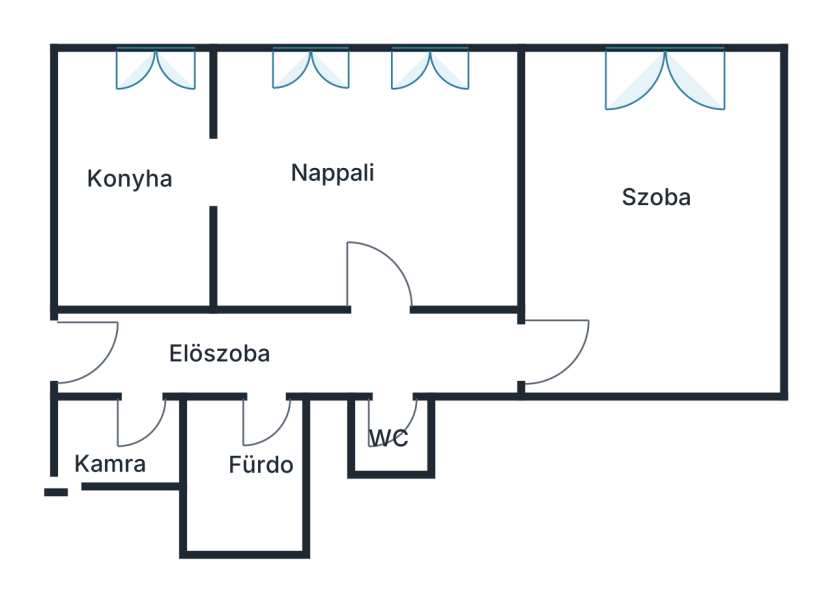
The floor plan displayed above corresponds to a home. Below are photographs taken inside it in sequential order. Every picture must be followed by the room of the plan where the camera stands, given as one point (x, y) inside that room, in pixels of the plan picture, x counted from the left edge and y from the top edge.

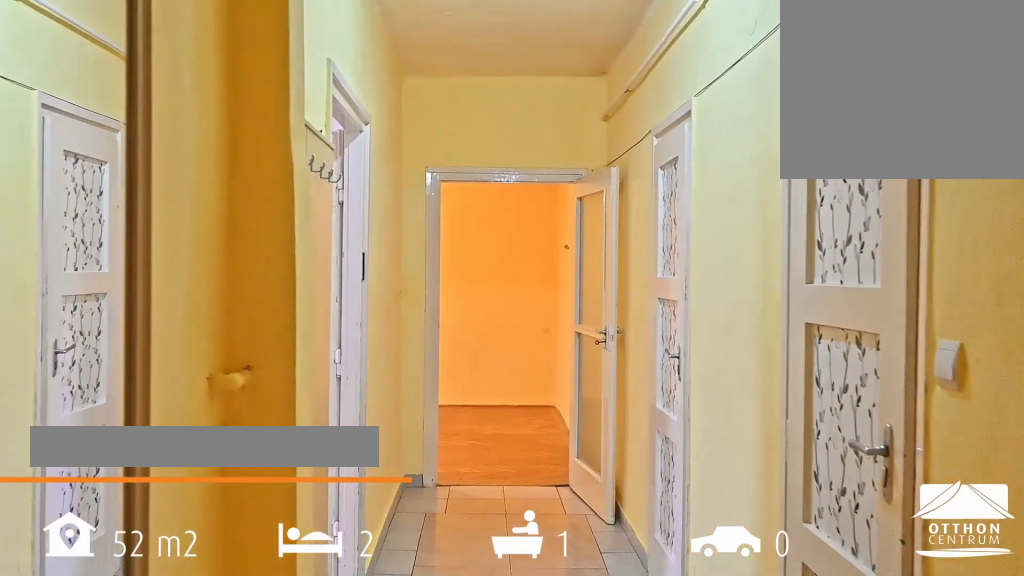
(291, 356)
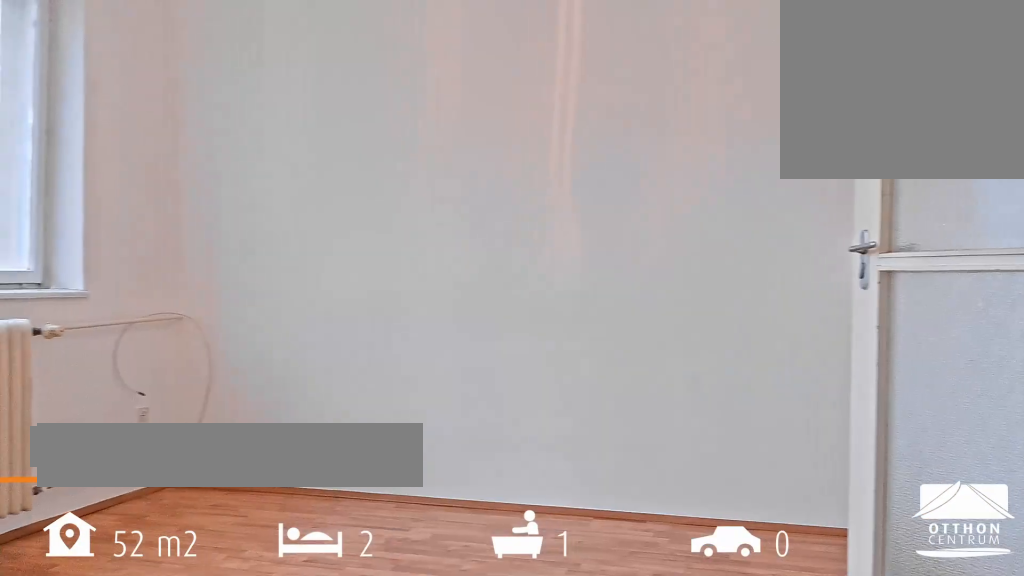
(292, 185)
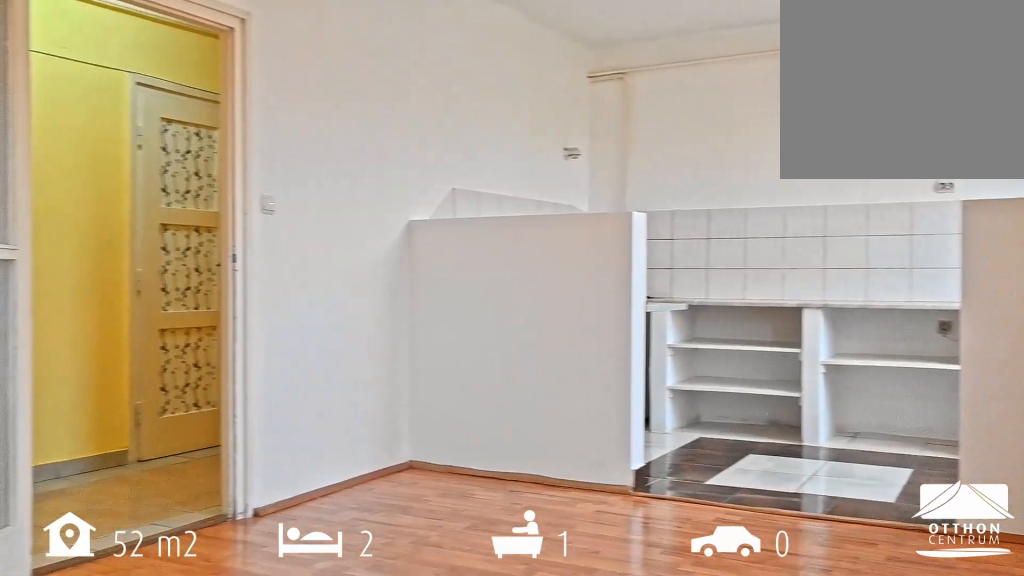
(292, 185)
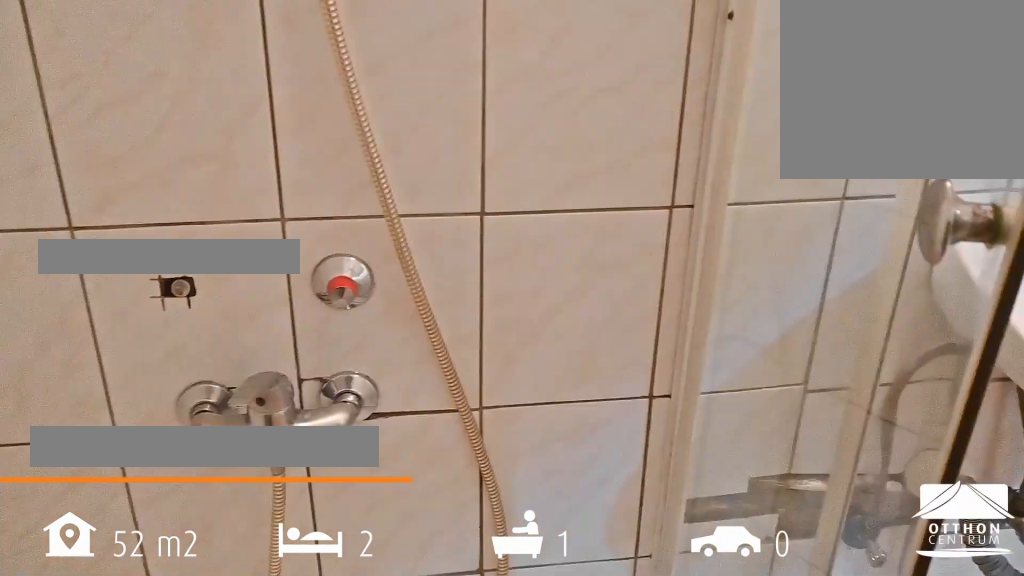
(246, 483)
